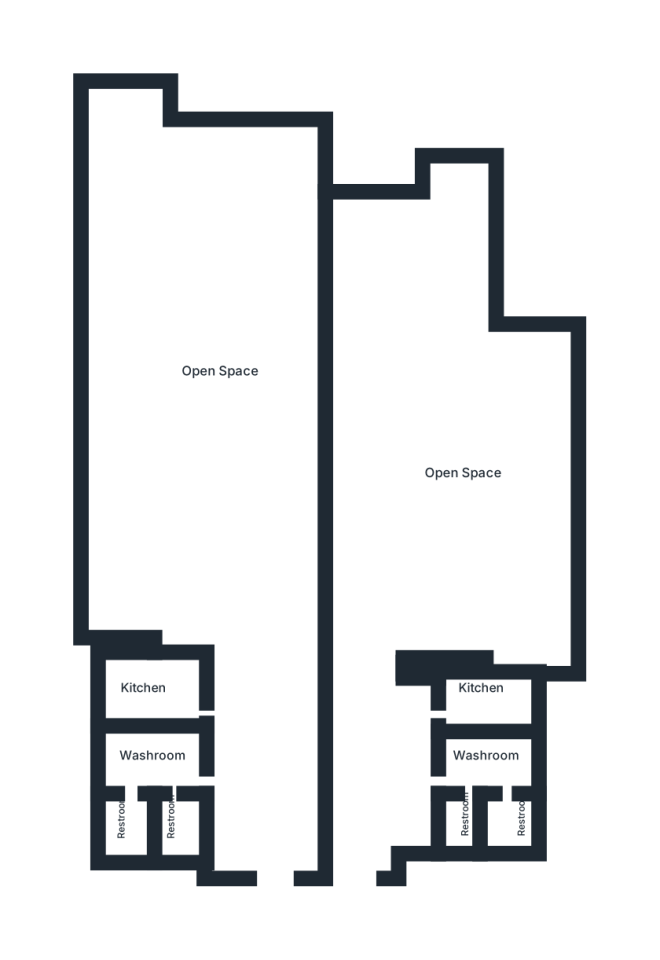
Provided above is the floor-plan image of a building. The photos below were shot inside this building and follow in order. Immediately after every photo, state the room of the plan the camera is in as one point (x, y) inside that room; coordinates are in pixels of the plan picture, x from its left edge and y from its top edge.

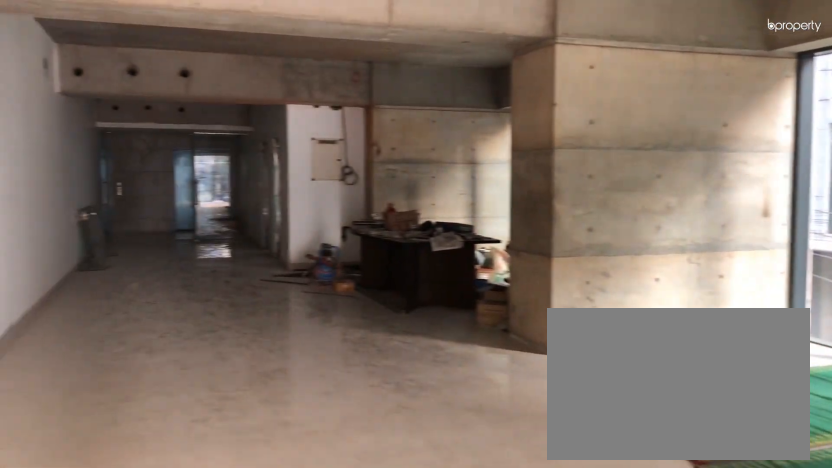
(218, 334)
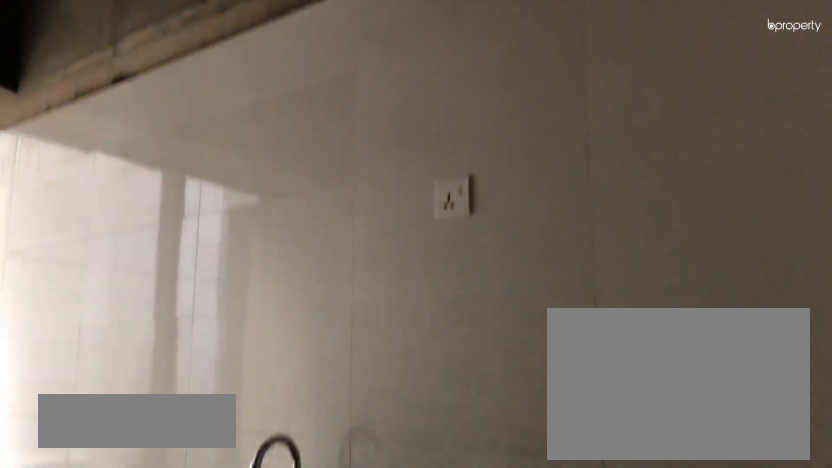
(155, 683)
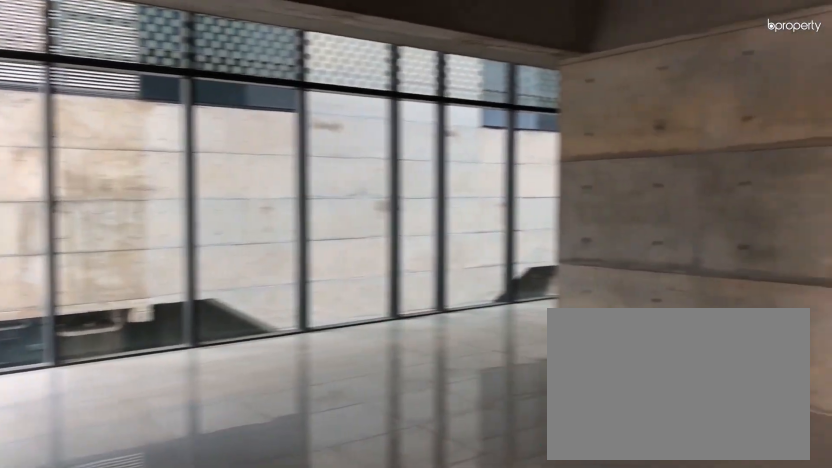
(369, 393)
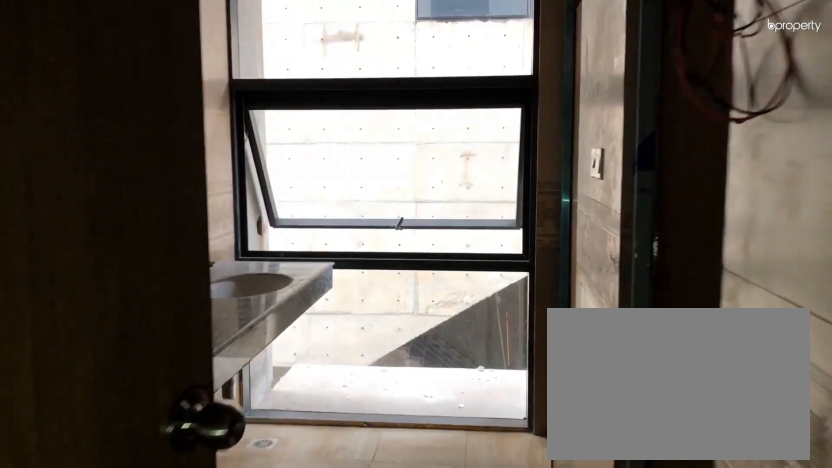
(477, 766)
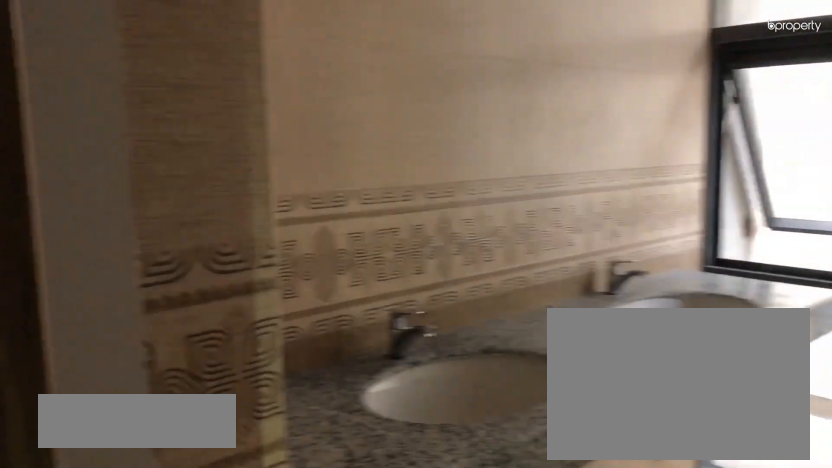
(477, 766)
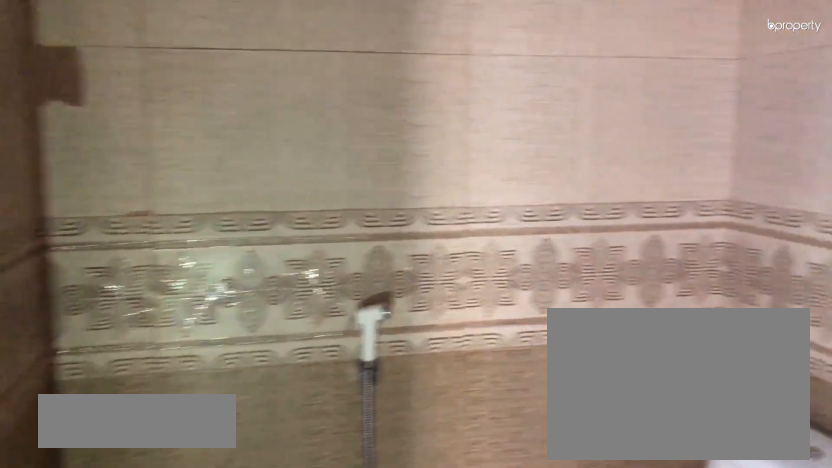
(499, 820)
